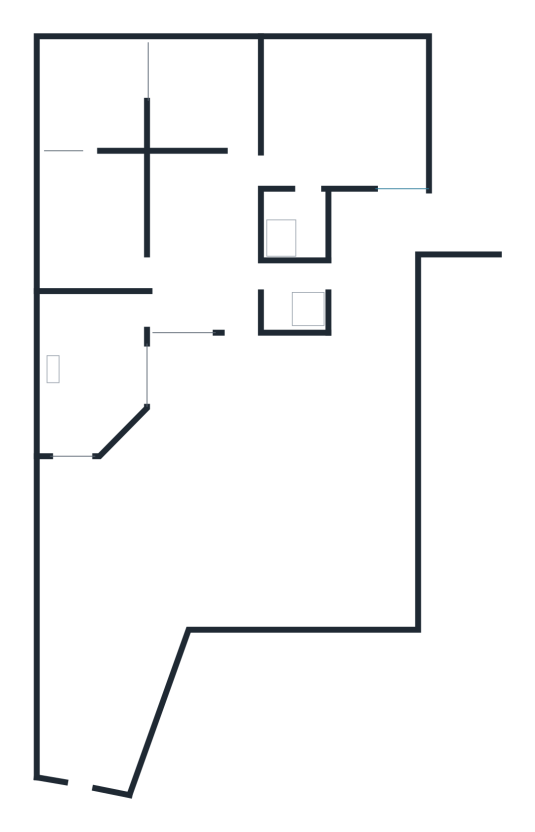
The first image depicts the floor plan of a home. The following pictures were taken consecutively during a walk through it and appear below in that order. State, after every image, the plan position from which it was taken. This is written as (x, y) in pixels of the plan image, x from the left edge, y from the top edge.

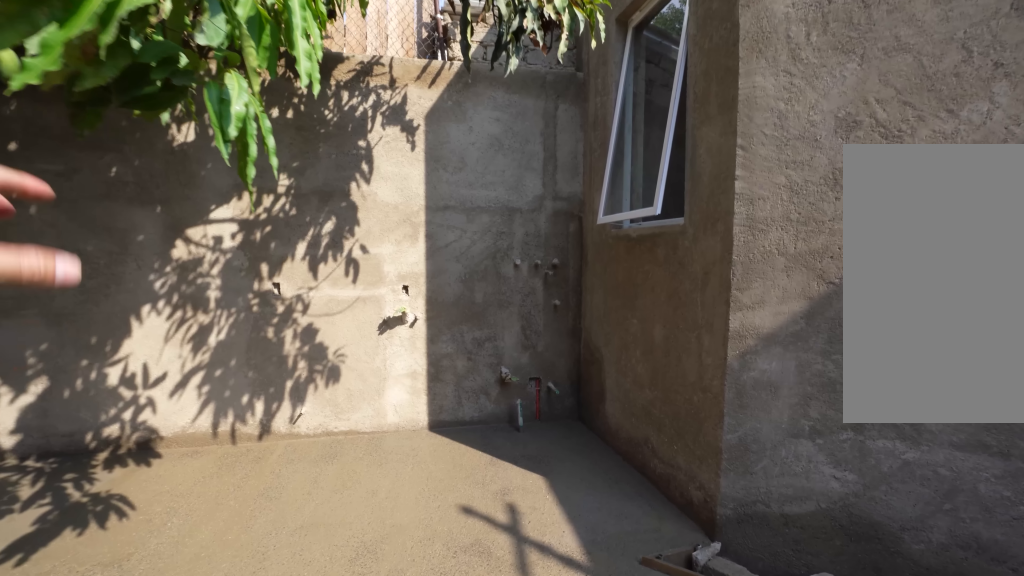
(150, 541)
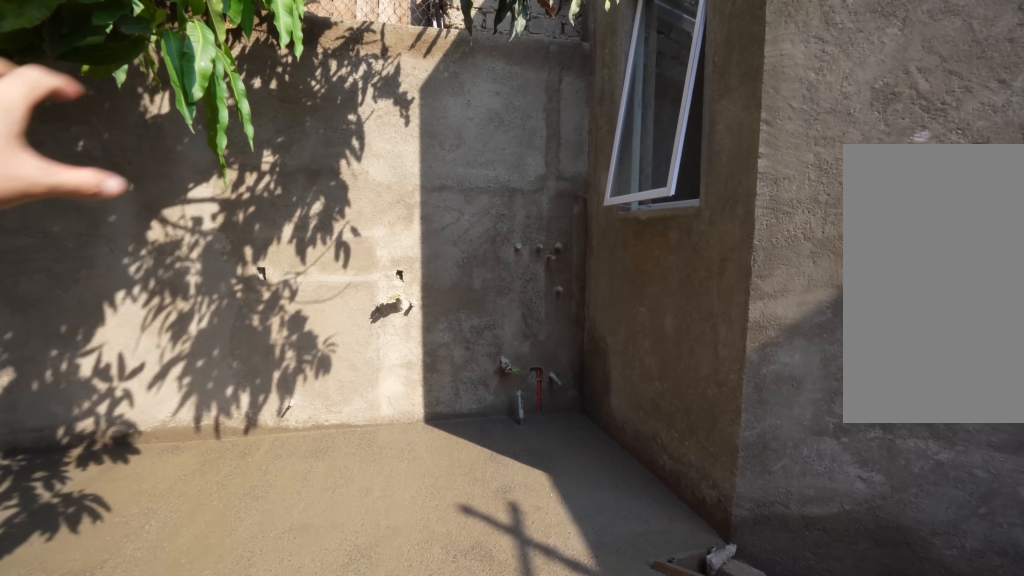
(145, 535)
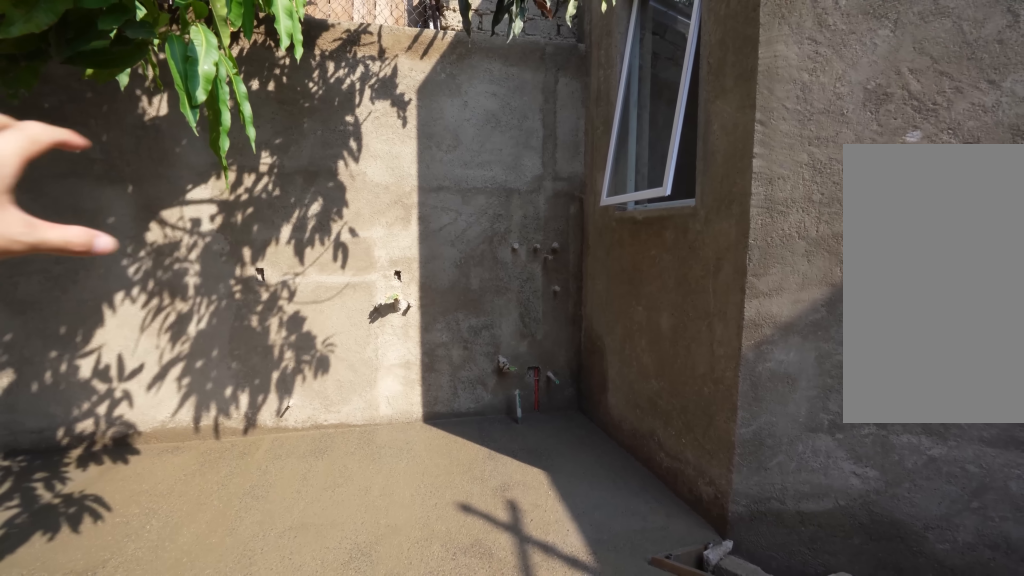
(145, 535)
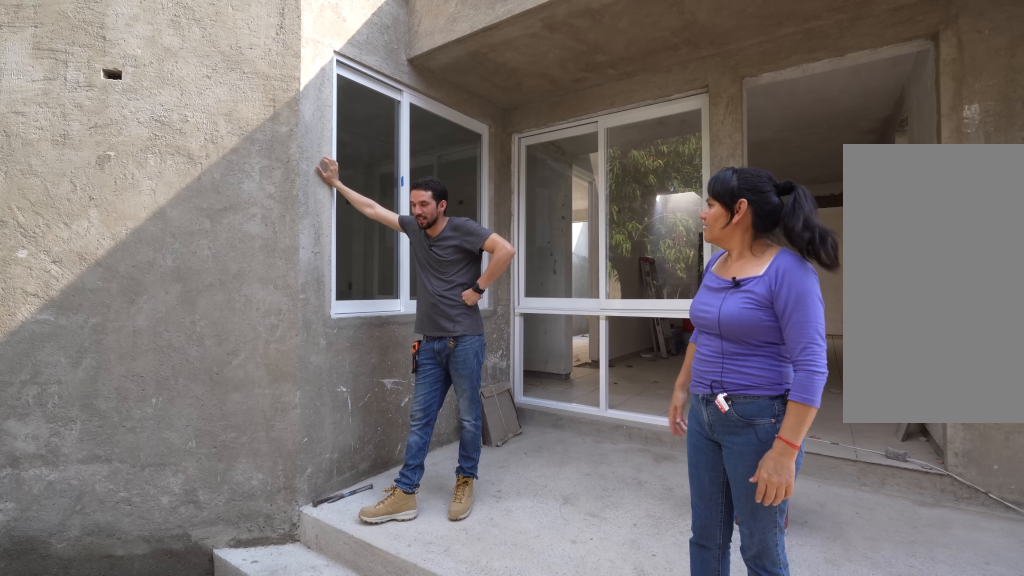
(210, 472)
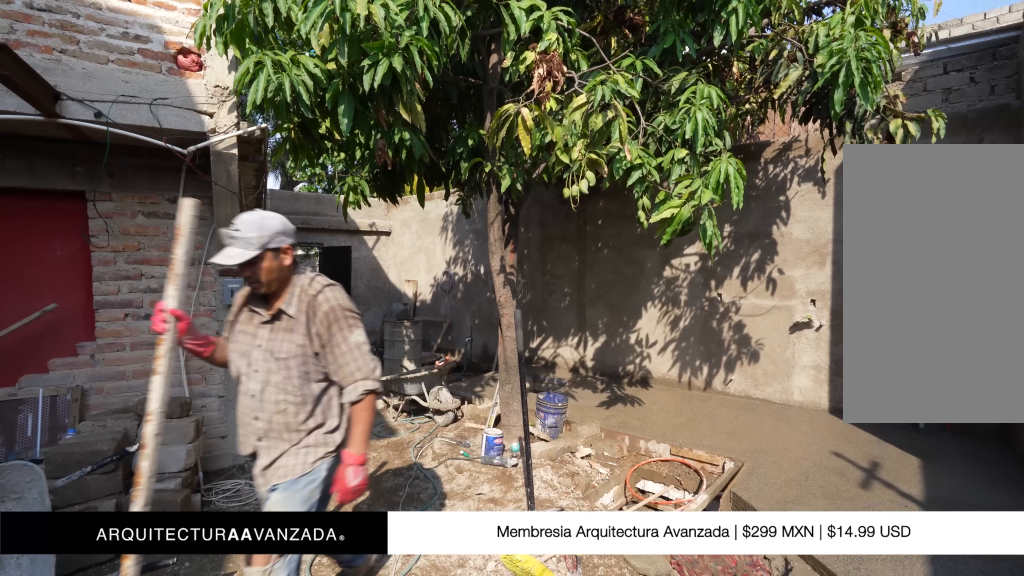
(212, 472)
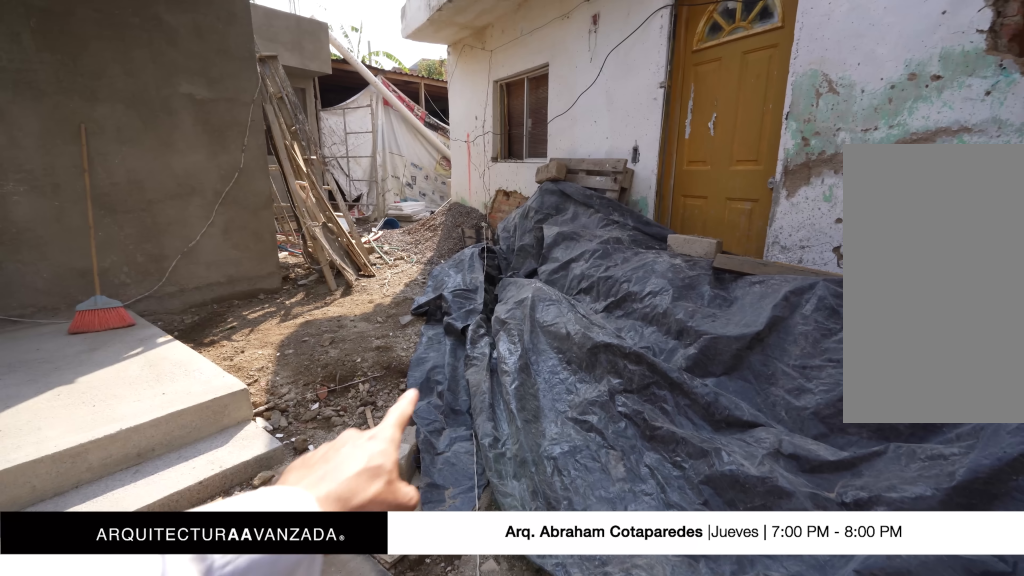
(307, 439)
